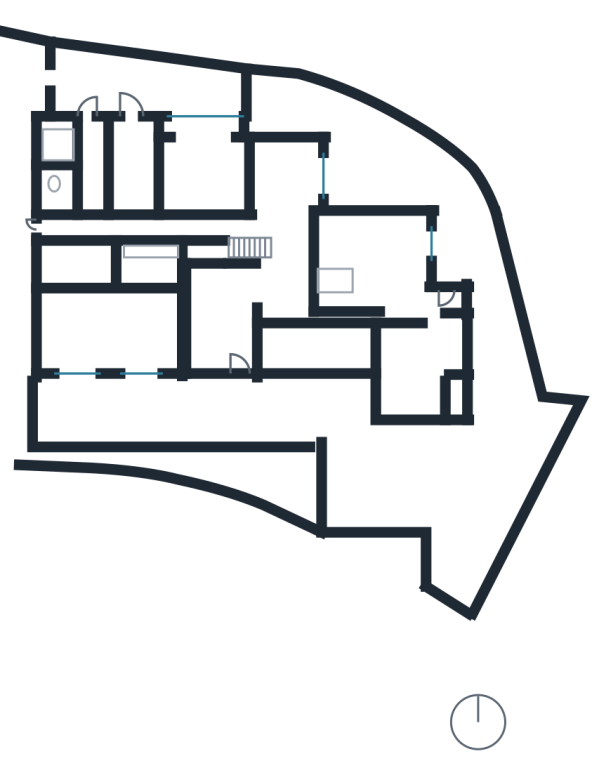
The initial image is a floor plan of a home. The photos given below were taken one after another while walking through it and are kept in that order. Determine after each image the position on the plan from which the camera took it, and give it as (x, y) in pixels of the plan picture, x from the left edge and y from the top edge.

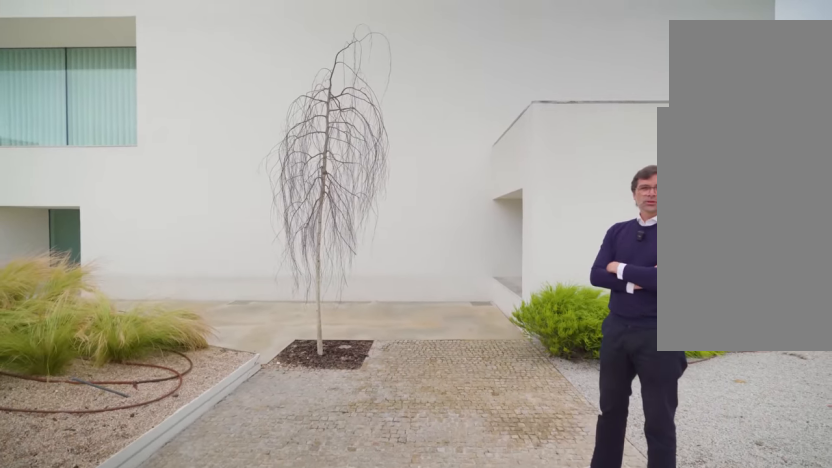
(341, 505)
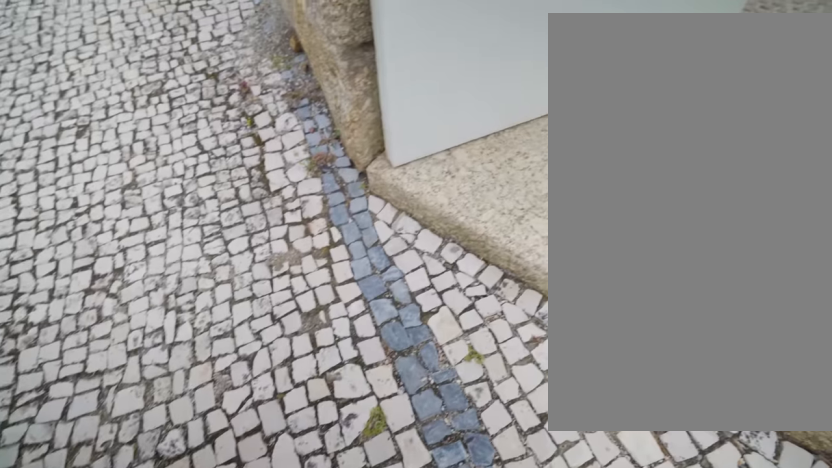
(327, 549)
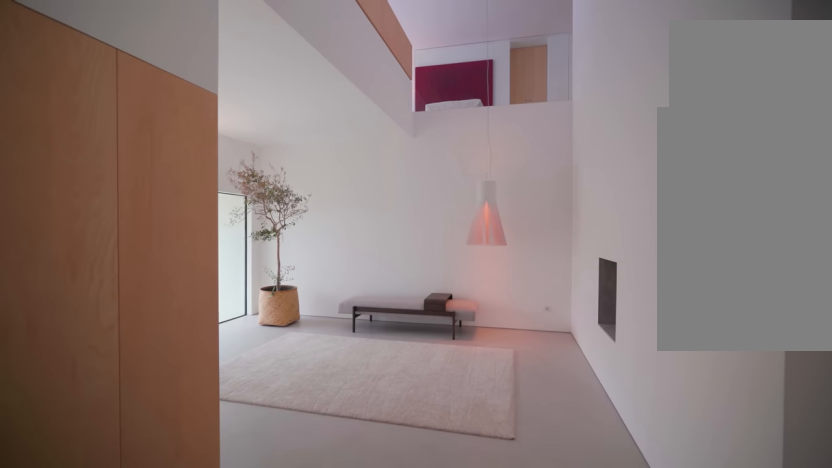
(262, 291)
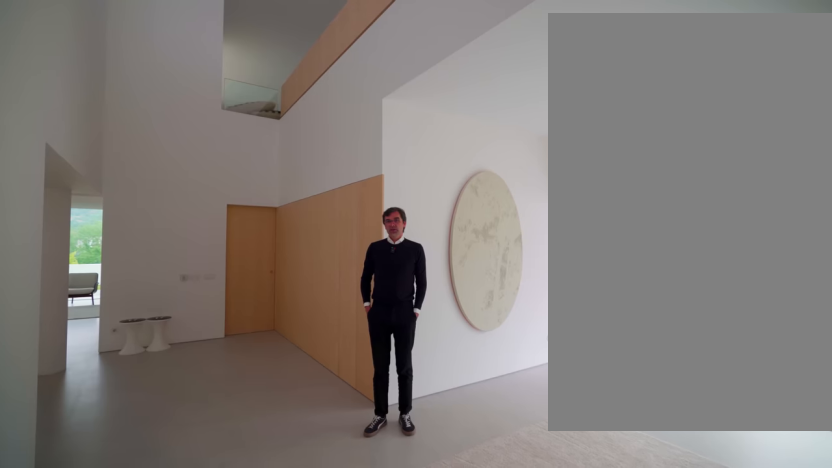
(202, 303)
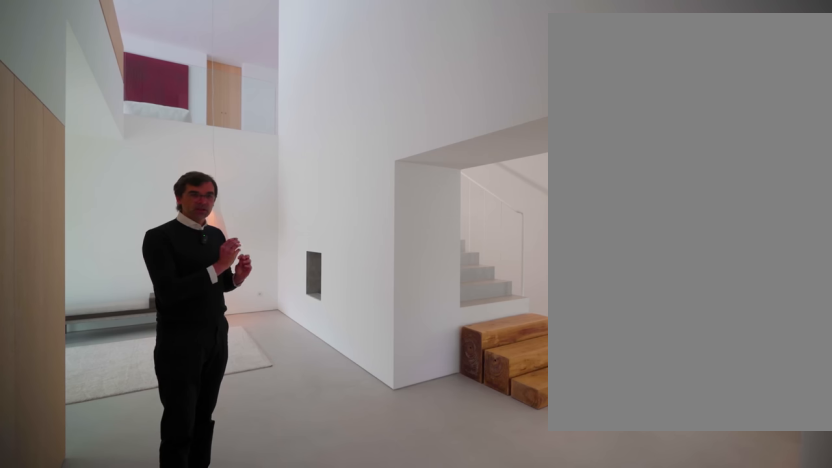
(299, 285)
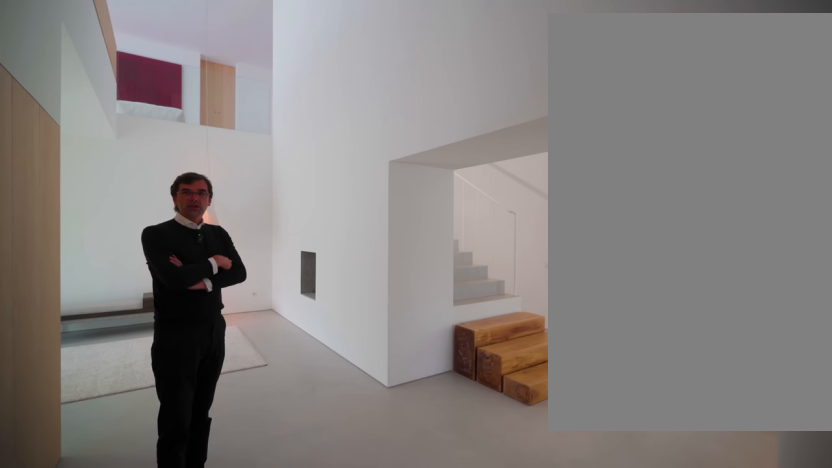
(299, 285)
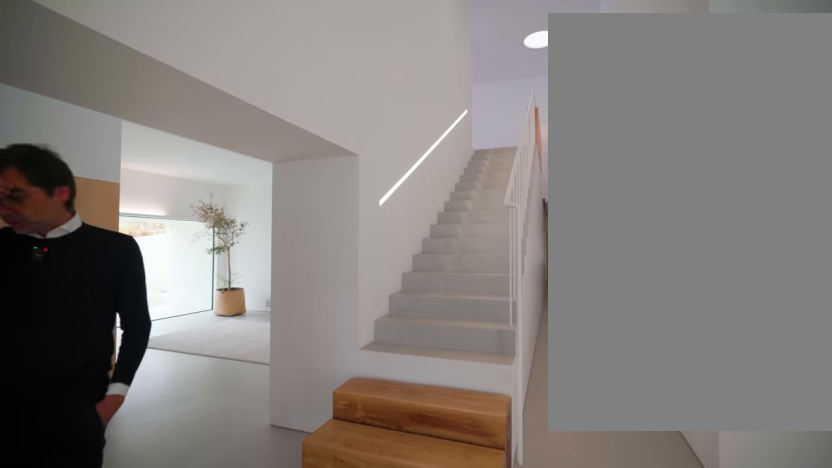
(305, 229)
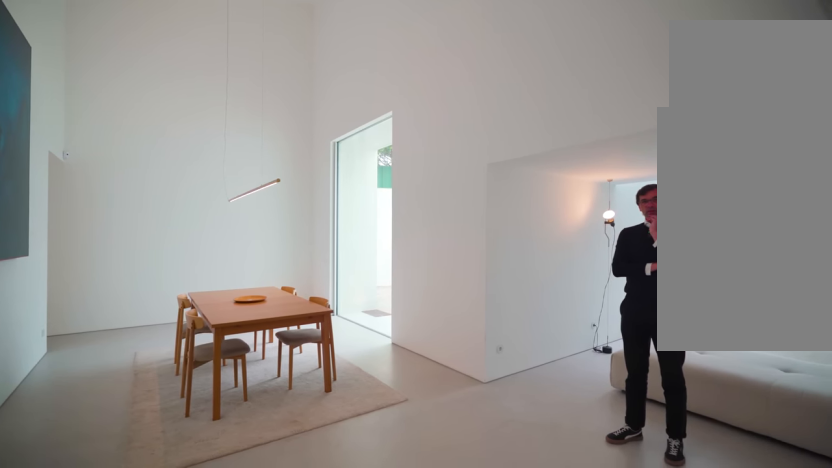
(286, 252)
